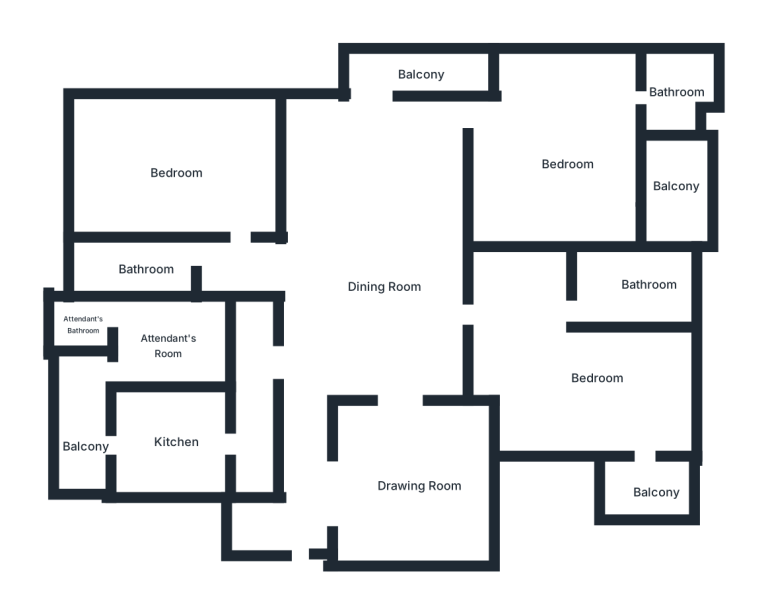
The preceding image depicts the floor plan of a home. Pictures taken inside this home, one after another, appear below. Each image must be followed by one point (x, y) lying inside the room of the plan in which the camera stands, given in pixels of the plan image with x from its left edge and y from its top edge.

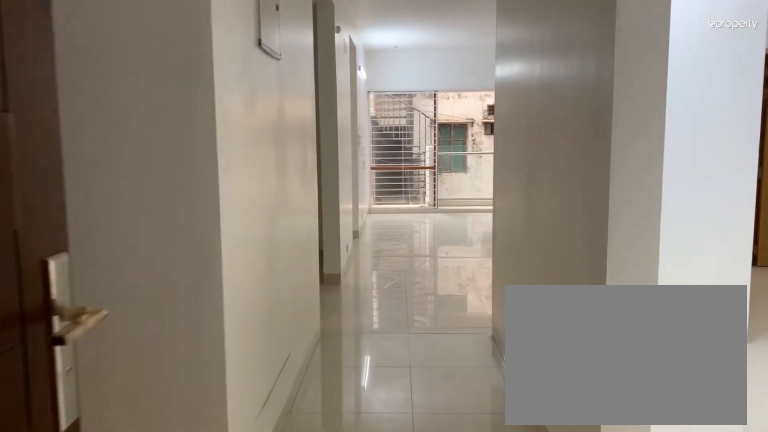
(296, 557)
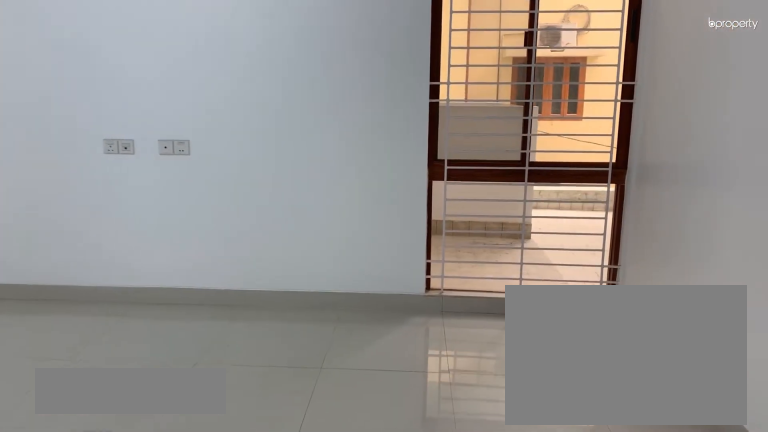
(420, 482)
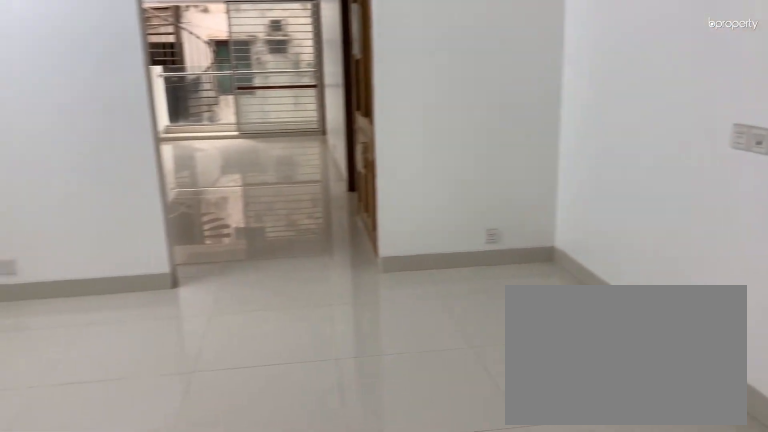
(420, 482)
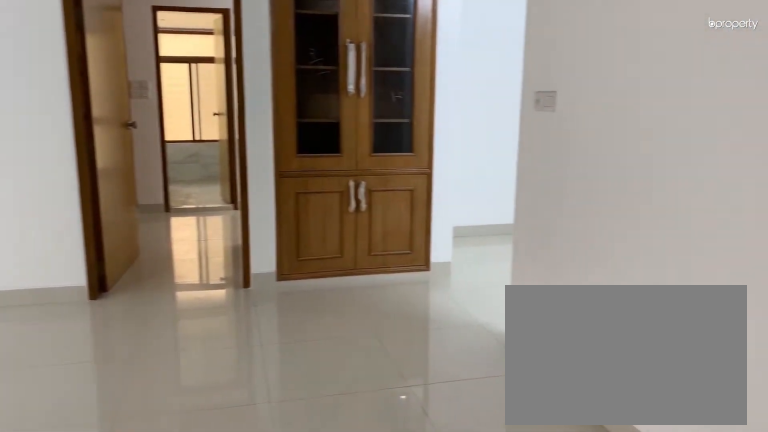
(389, 287)
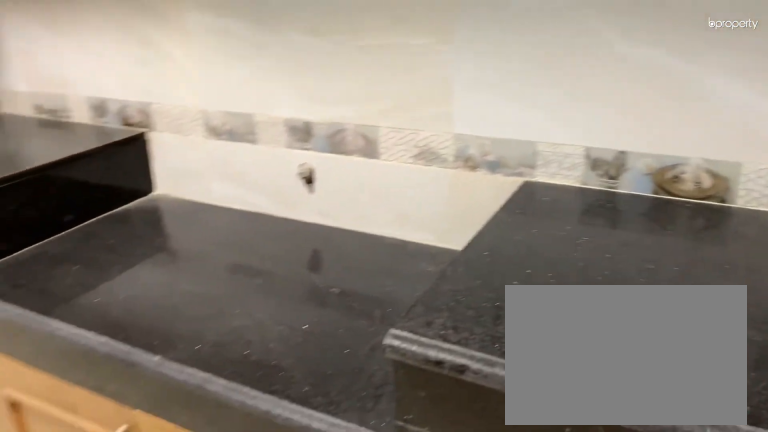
(177, 438)
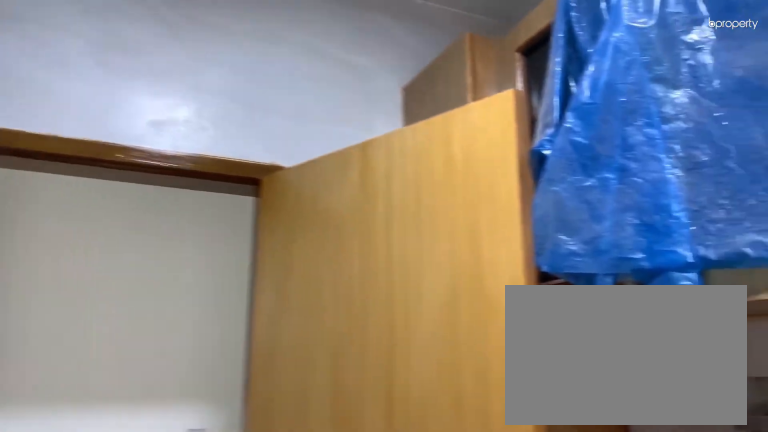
(177, 439)
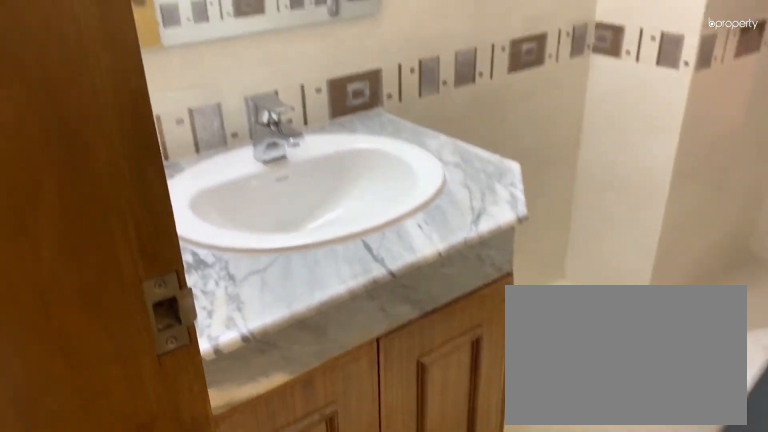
(142, 263)
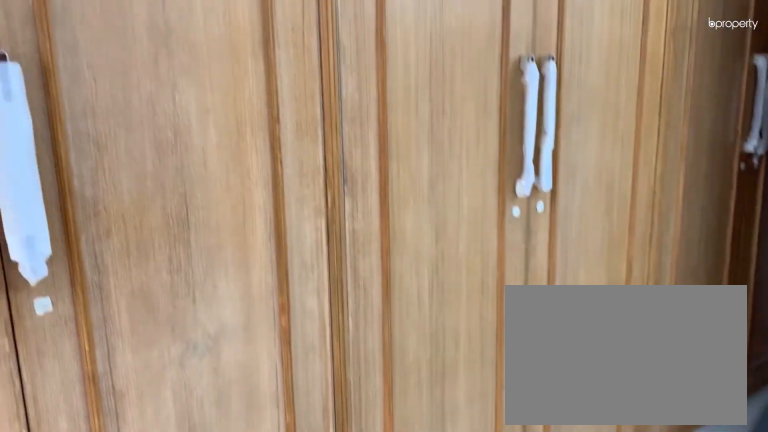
(175, 175)
